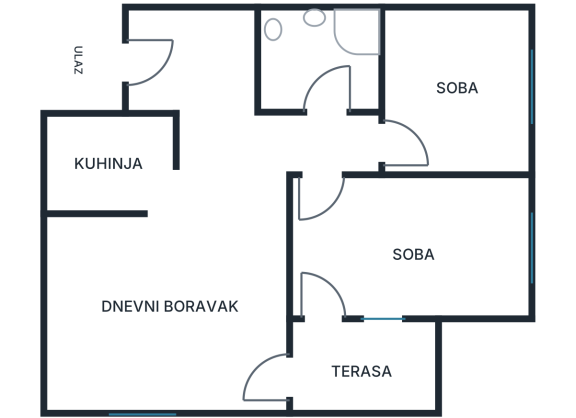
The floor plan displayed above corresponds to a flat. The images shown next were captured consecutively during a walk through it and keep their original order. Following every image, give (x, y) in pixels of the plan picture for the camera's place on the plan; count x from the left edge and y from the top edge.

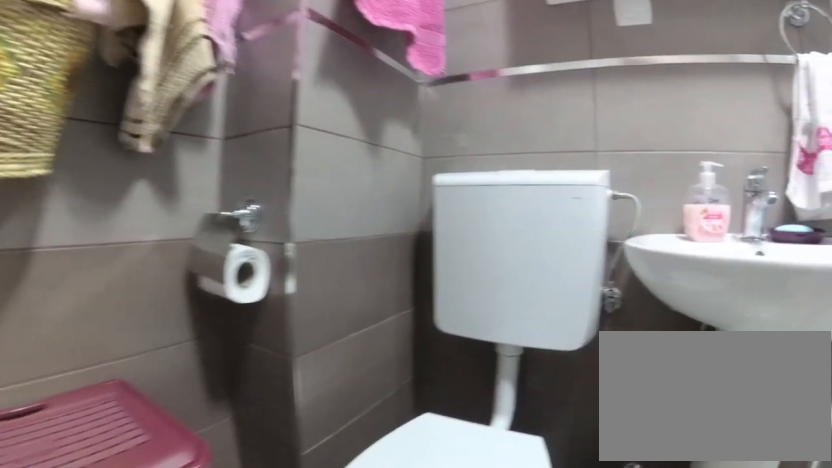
(301, 75)
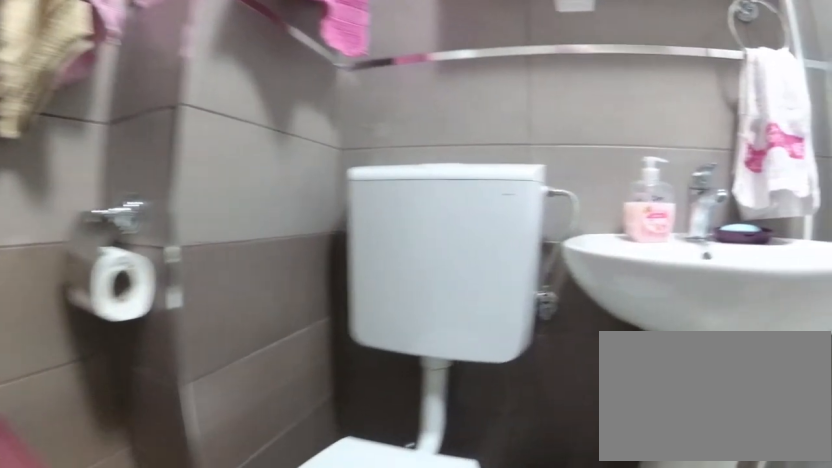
(297, 74)
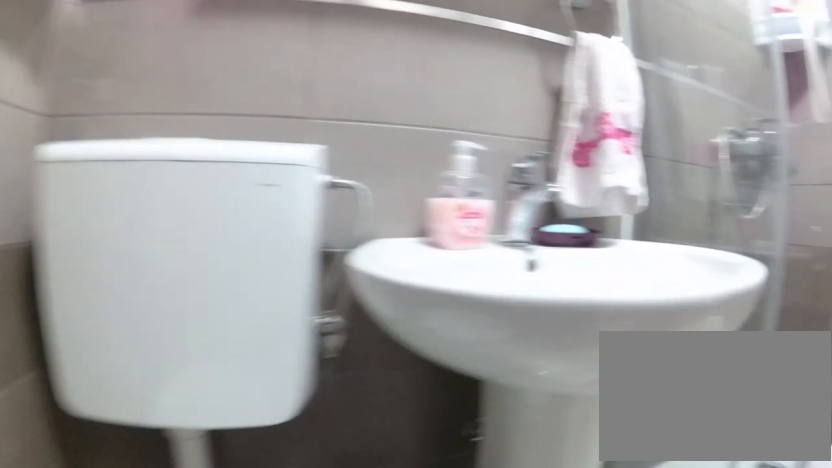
(288, 72)
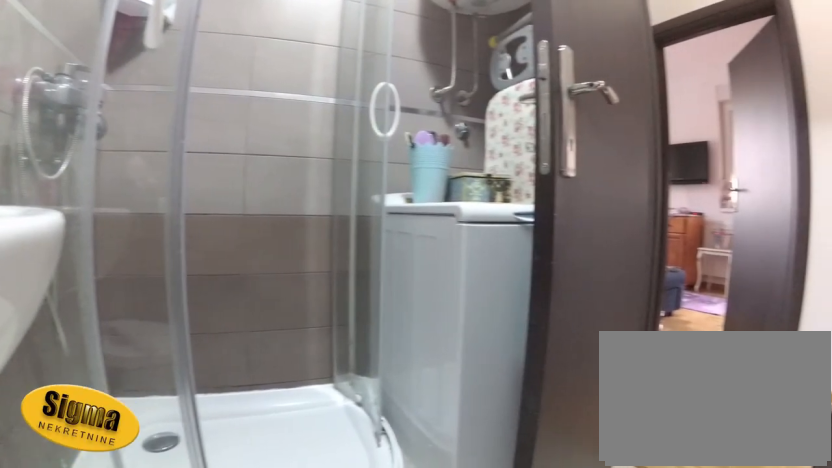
(286, 48)
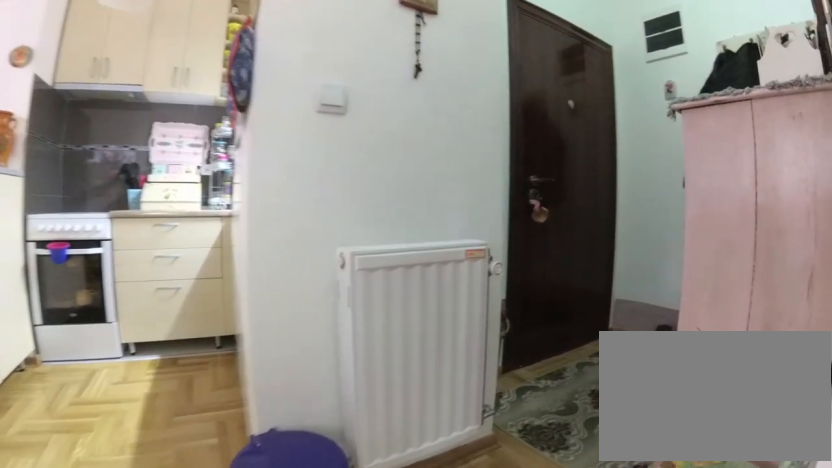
(247, 134)
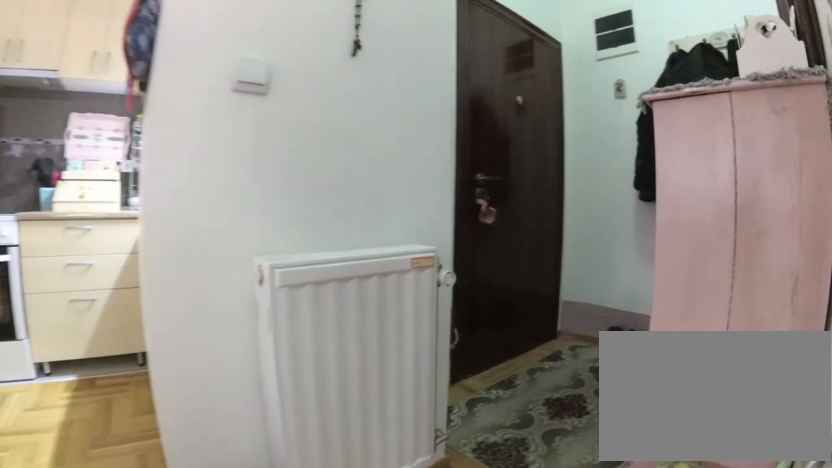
(245, 126)
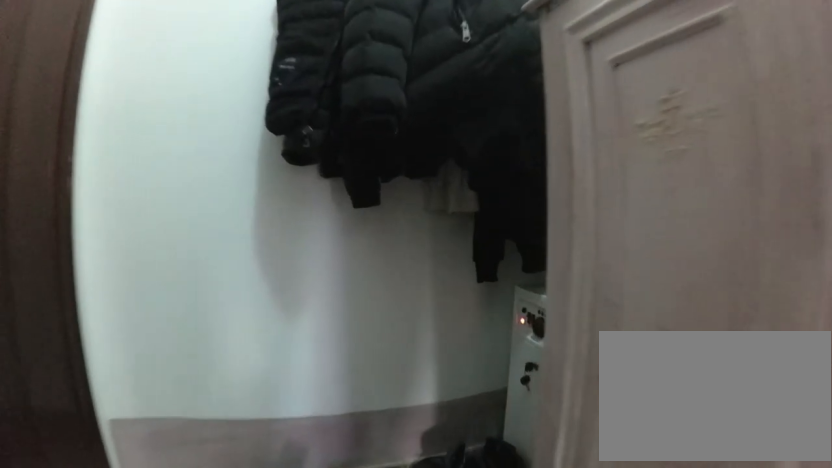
(230, 88)
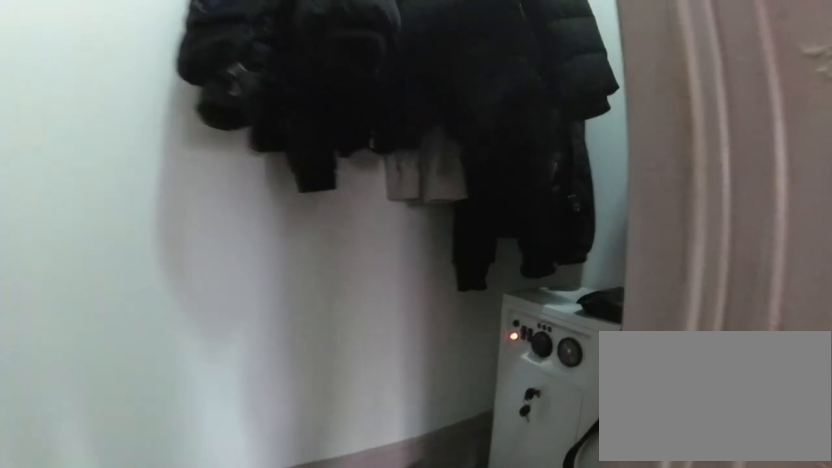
(225, 78)
